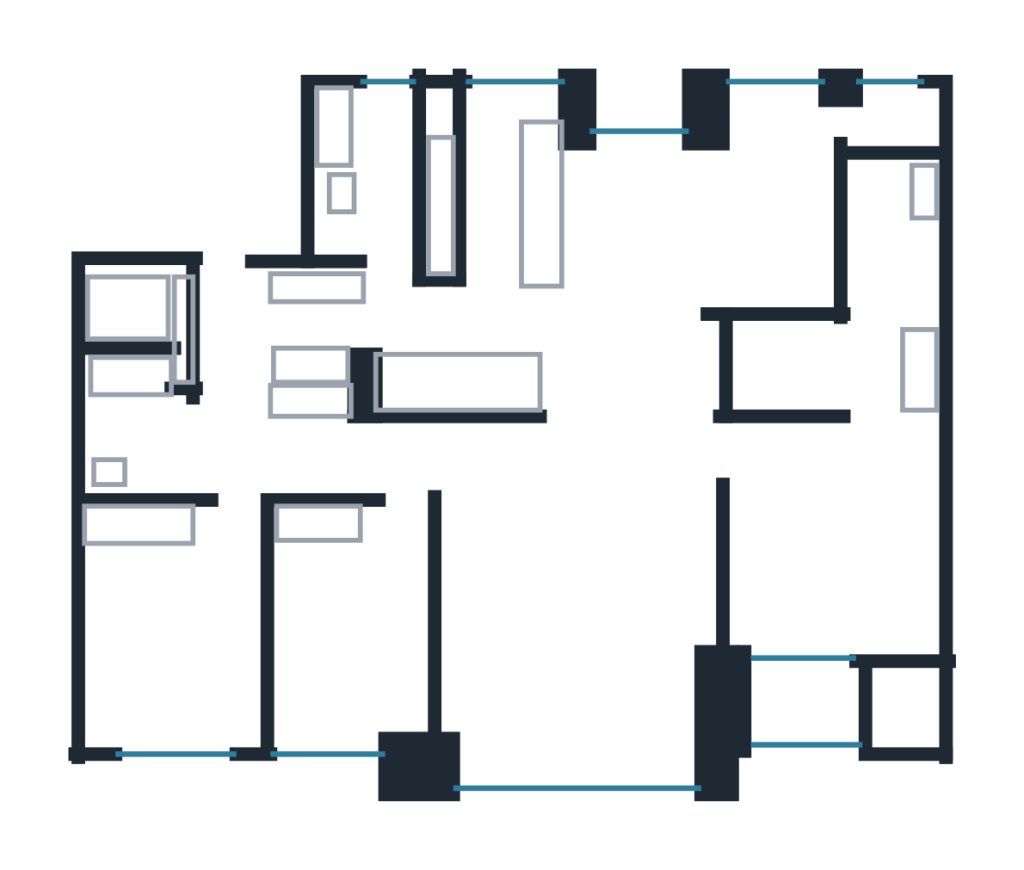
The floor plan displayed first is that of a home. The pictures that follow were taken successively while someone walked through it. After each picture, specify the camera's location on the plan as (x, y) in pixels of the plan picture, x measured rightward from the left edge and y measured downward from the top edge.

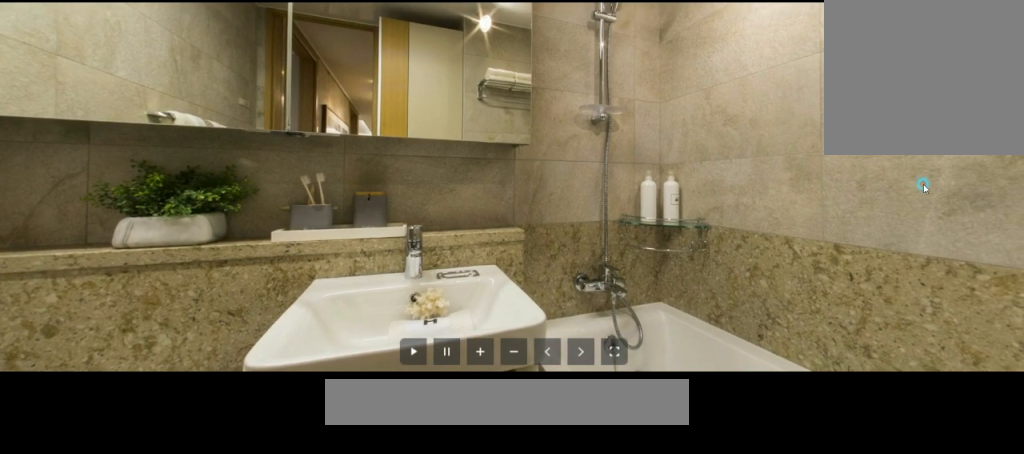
(100, 369)
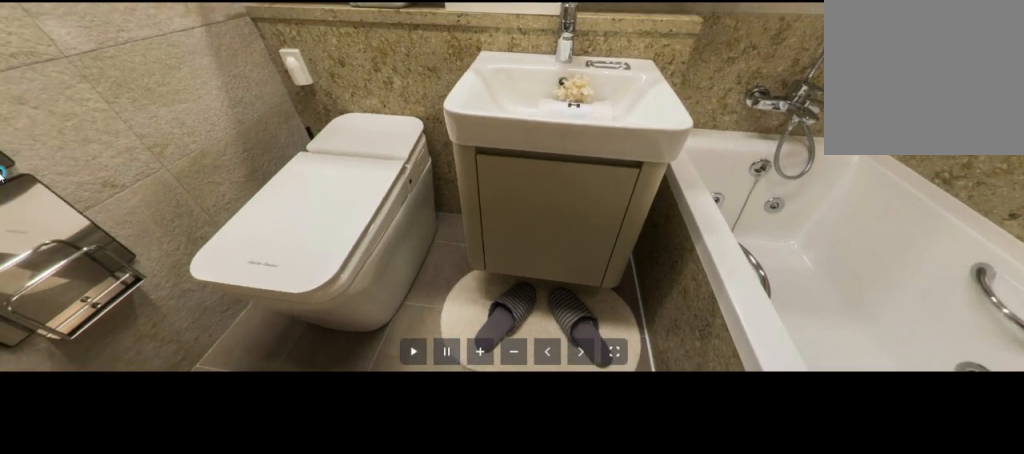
(108, 418)
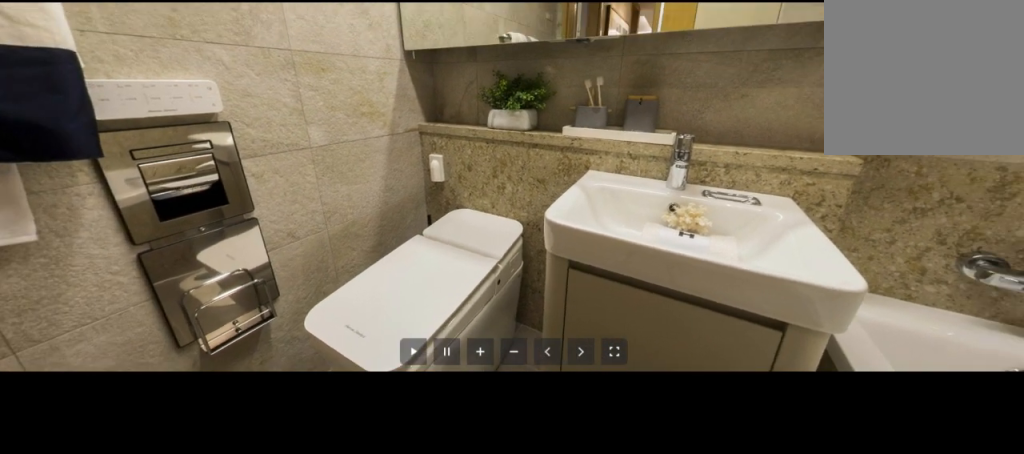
(105, 442)
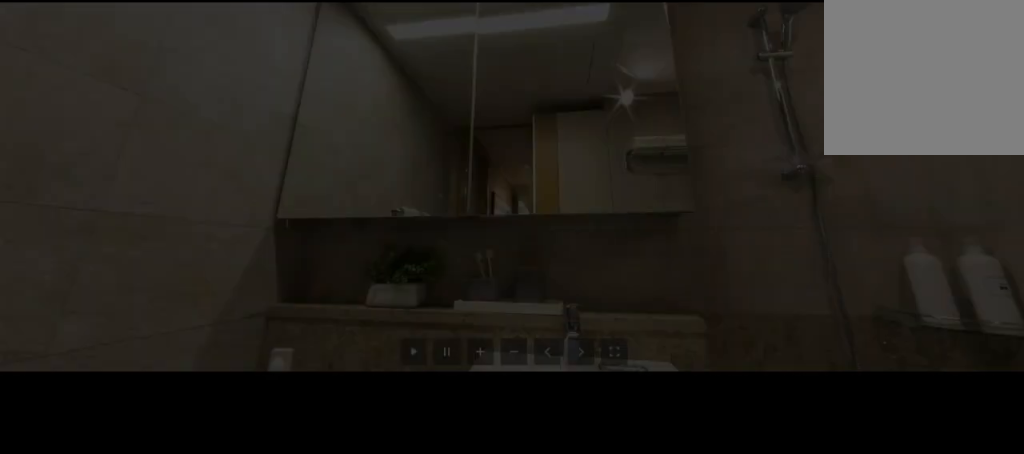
(123, 416)
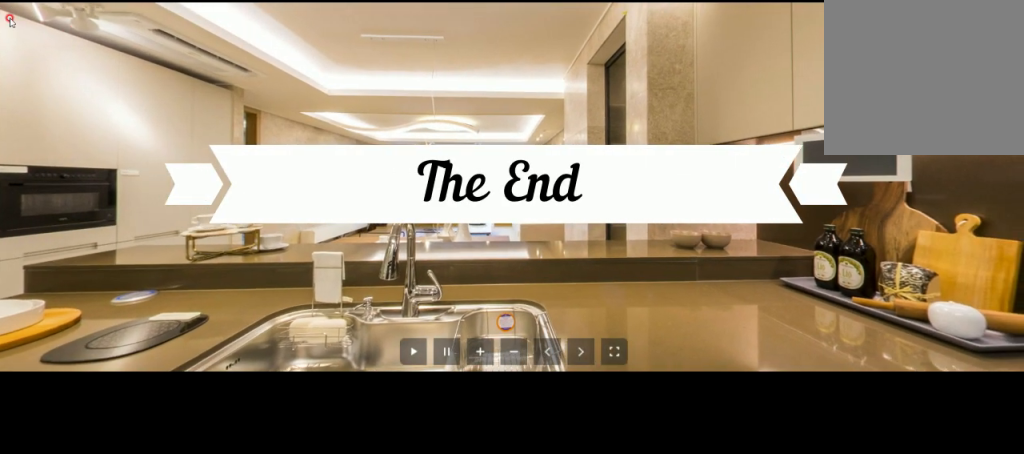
(593, 290)
